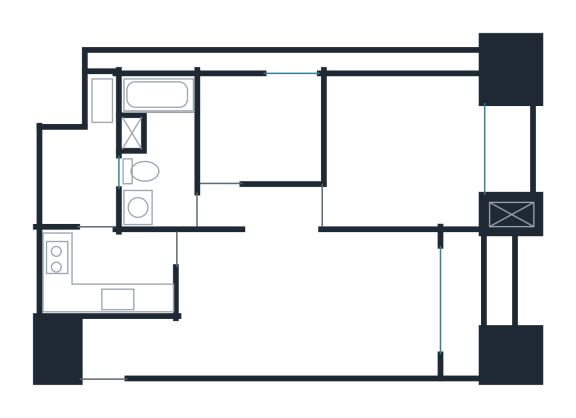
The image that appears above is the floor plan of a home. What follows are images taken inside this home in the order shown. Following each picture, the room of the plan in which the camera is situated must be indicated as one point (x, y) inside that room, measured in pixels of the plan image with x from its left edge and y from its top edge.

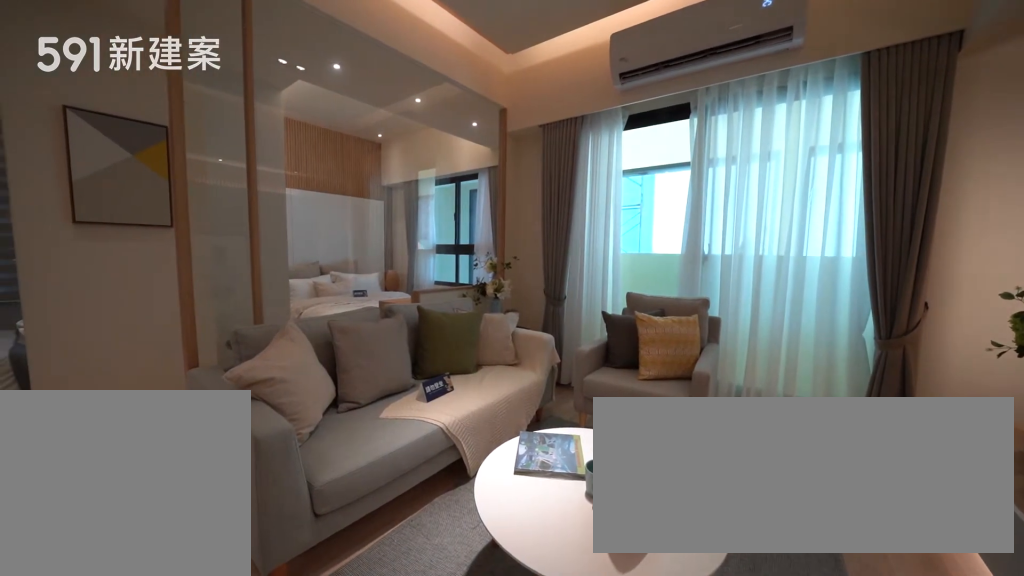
(396, 302)
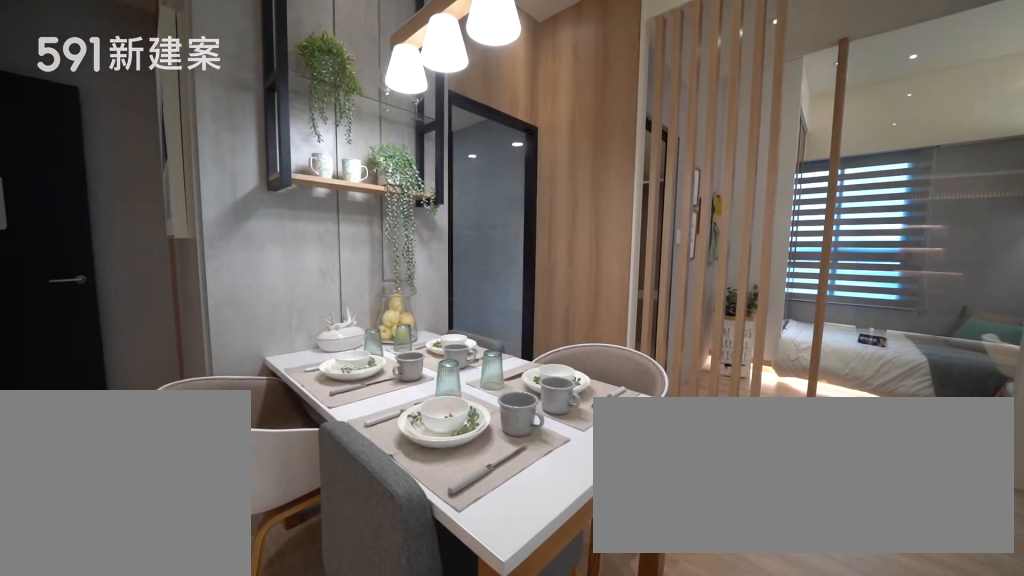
(220, 288)
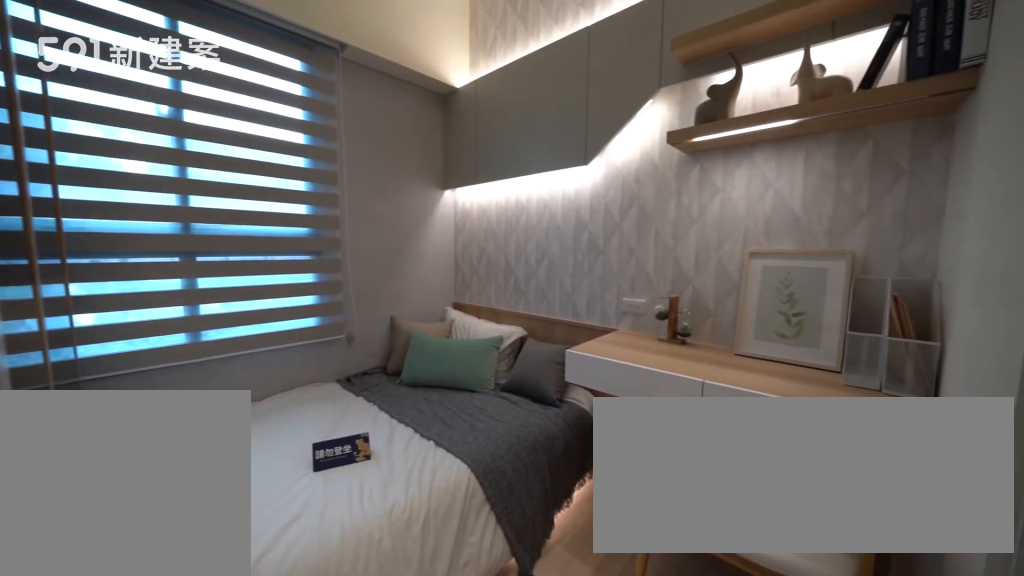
(260, 125)
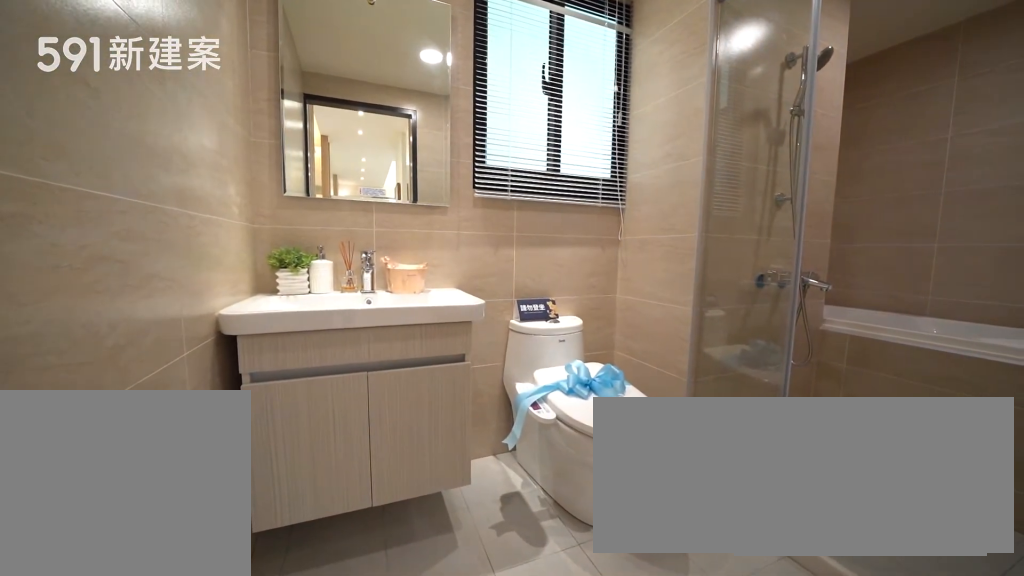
(158, 146)
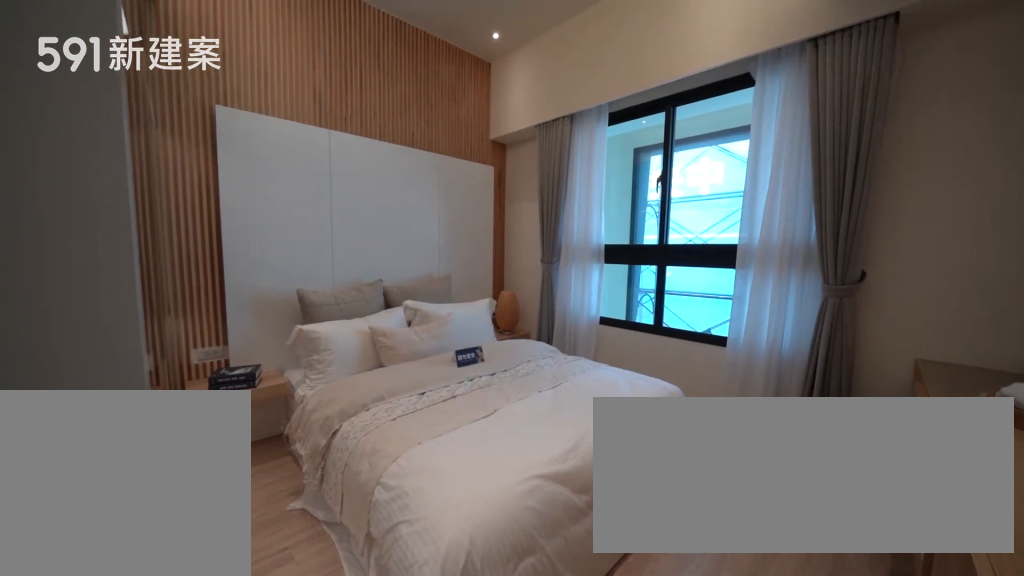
(408, 148)
